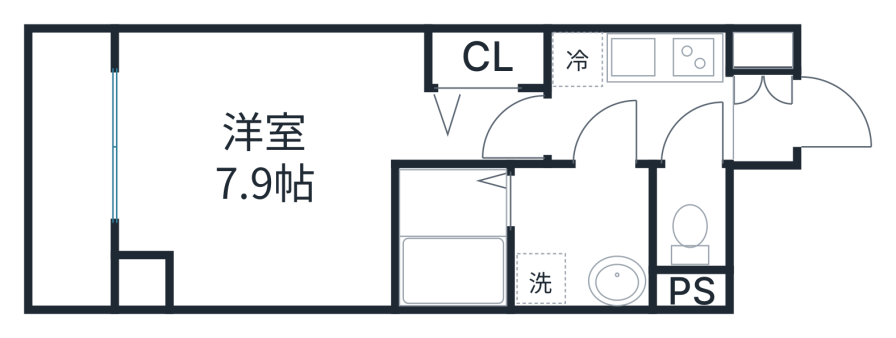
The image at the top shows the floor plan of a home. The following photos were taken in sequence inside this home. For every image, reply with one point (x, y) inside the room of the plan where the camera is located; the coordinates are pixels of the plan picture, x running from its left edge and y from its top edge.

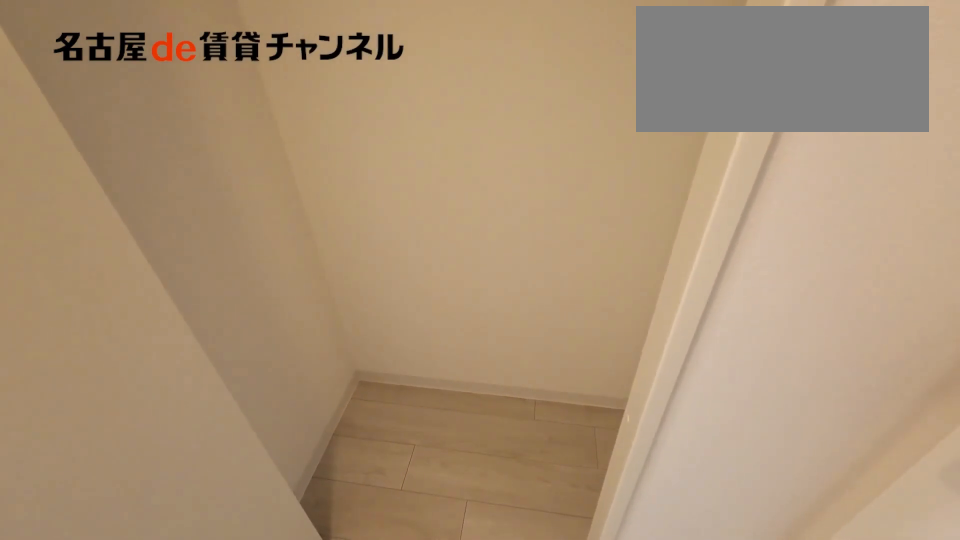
(488, 58)
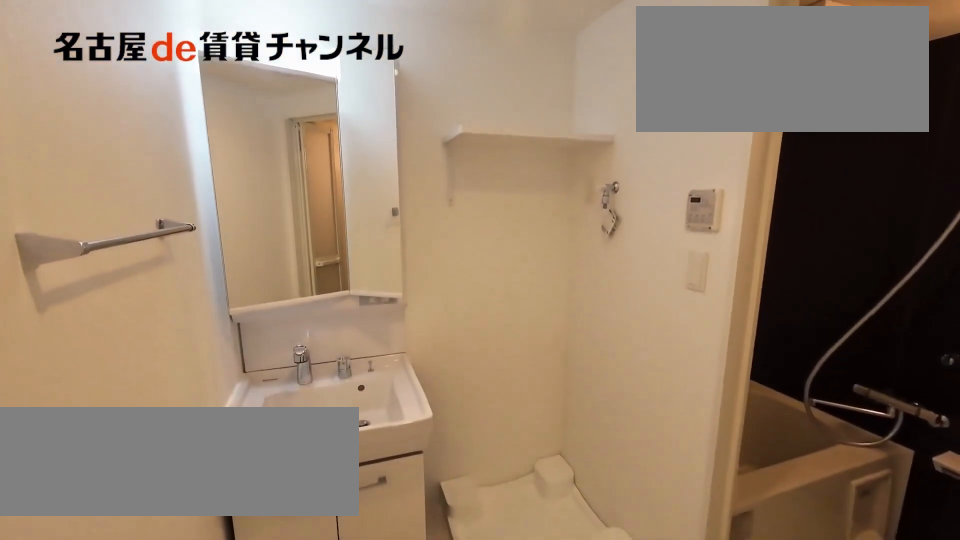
(580, 236)
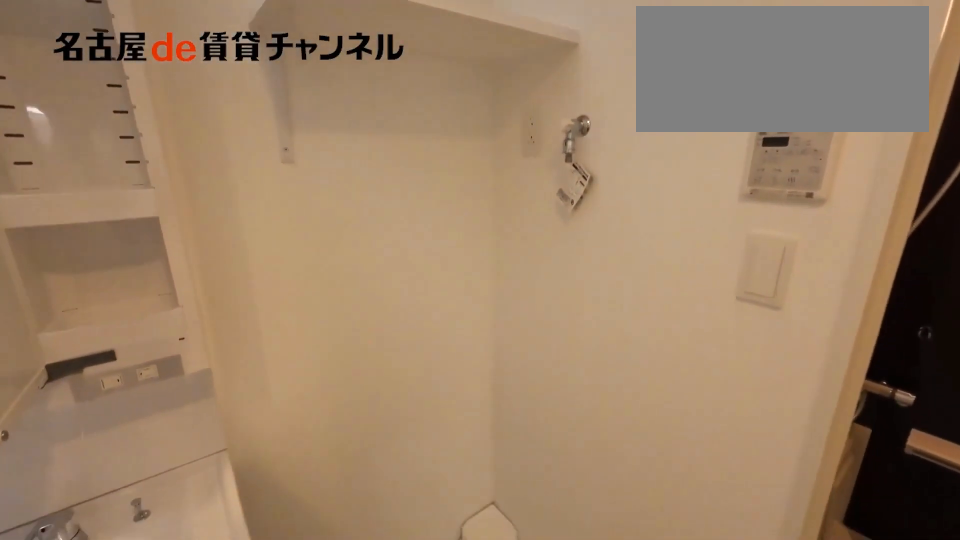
(580, 236)
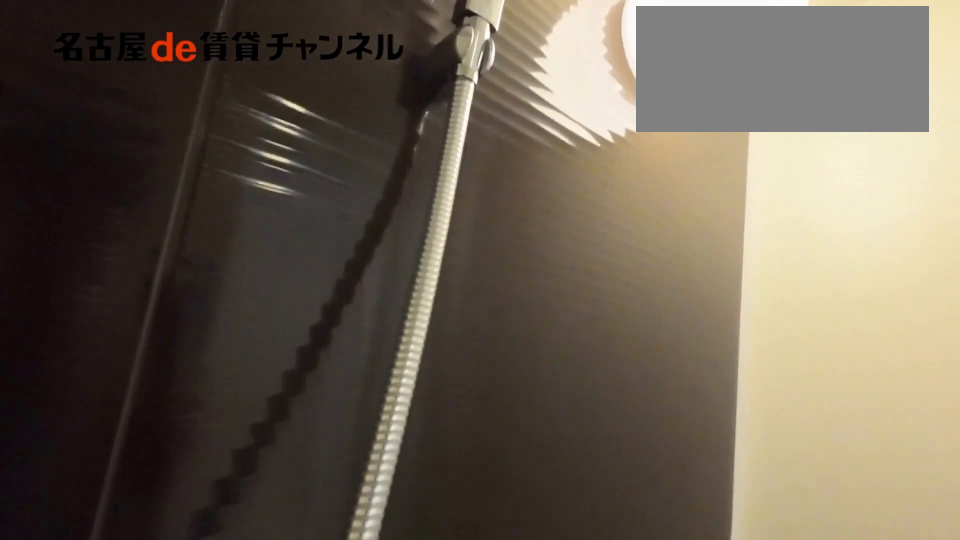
(453, 238)
